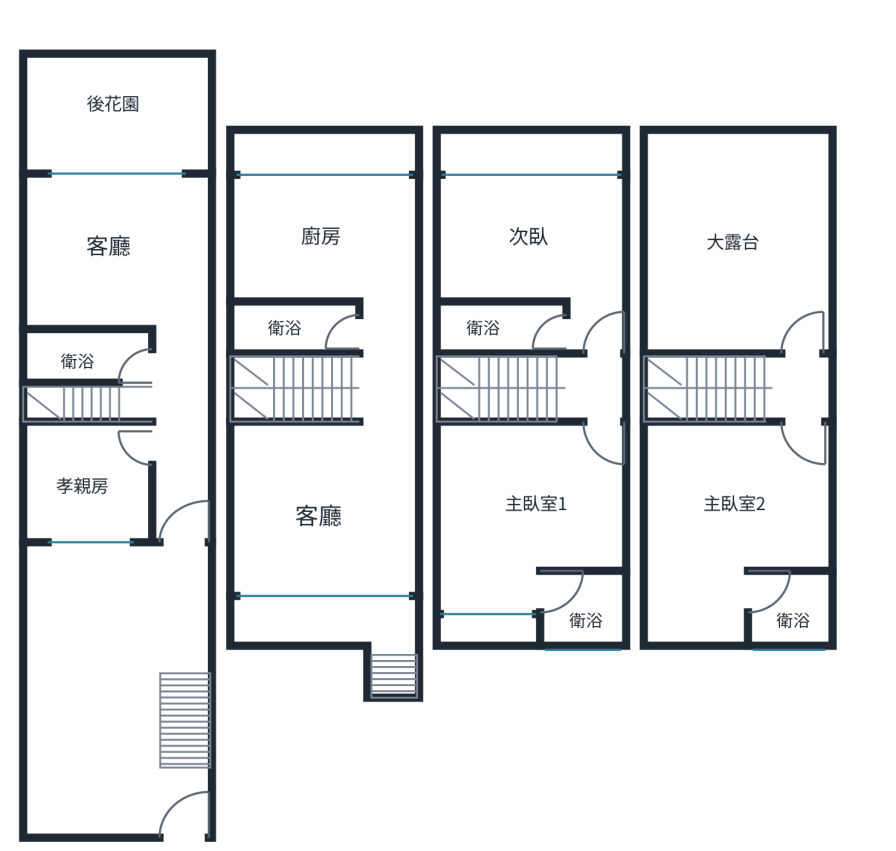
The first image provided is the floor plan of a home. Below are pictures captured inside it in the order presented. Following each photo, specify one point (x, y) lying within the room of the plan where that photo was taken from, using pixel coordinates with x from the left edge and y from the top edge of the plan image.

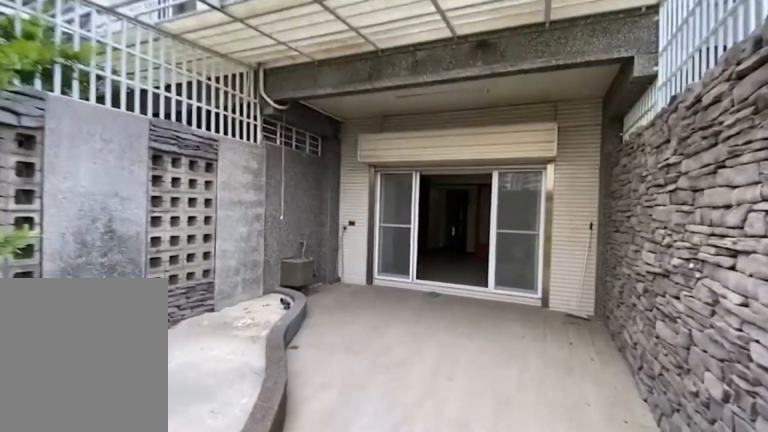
(96, 136)
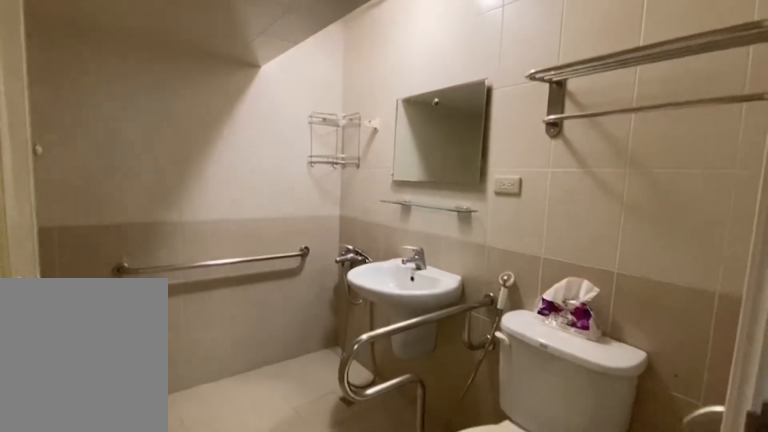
(95, 341)
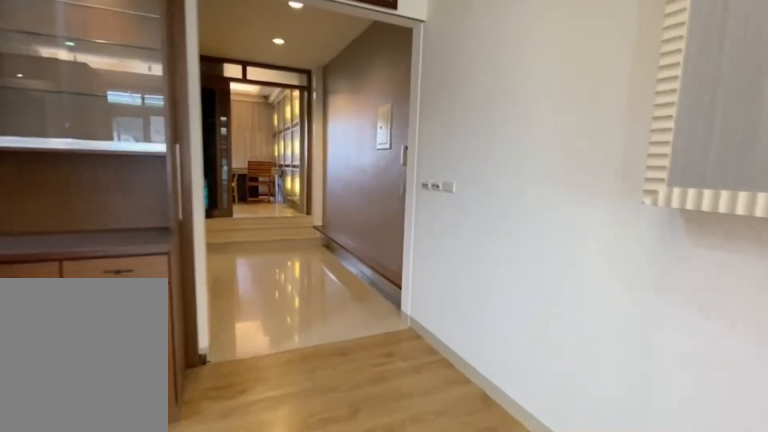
(362, 507)
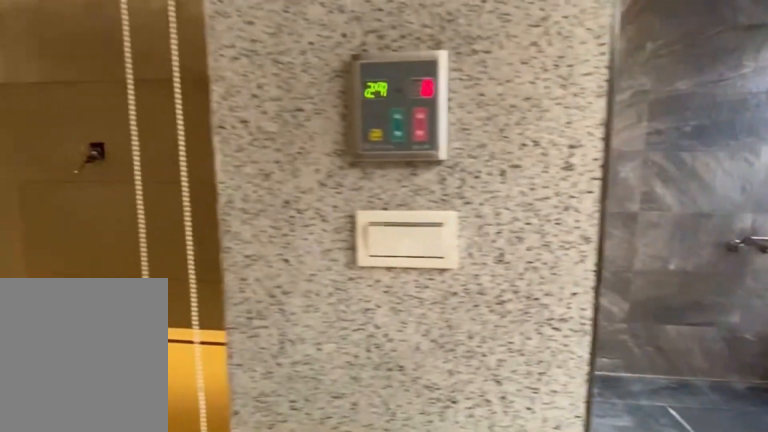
(588, 611)
